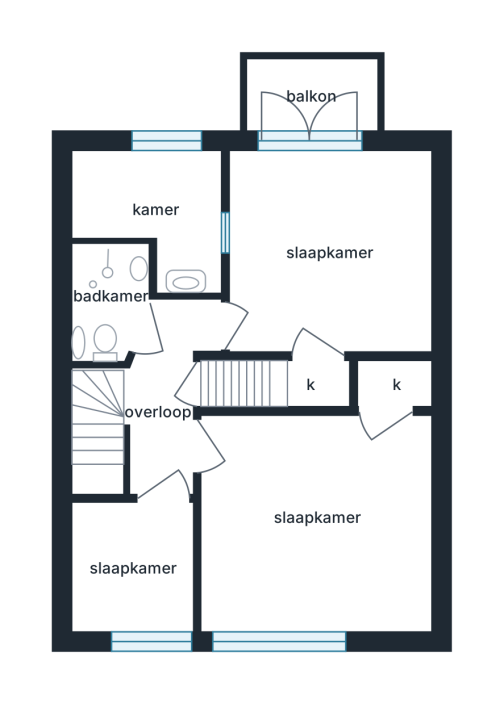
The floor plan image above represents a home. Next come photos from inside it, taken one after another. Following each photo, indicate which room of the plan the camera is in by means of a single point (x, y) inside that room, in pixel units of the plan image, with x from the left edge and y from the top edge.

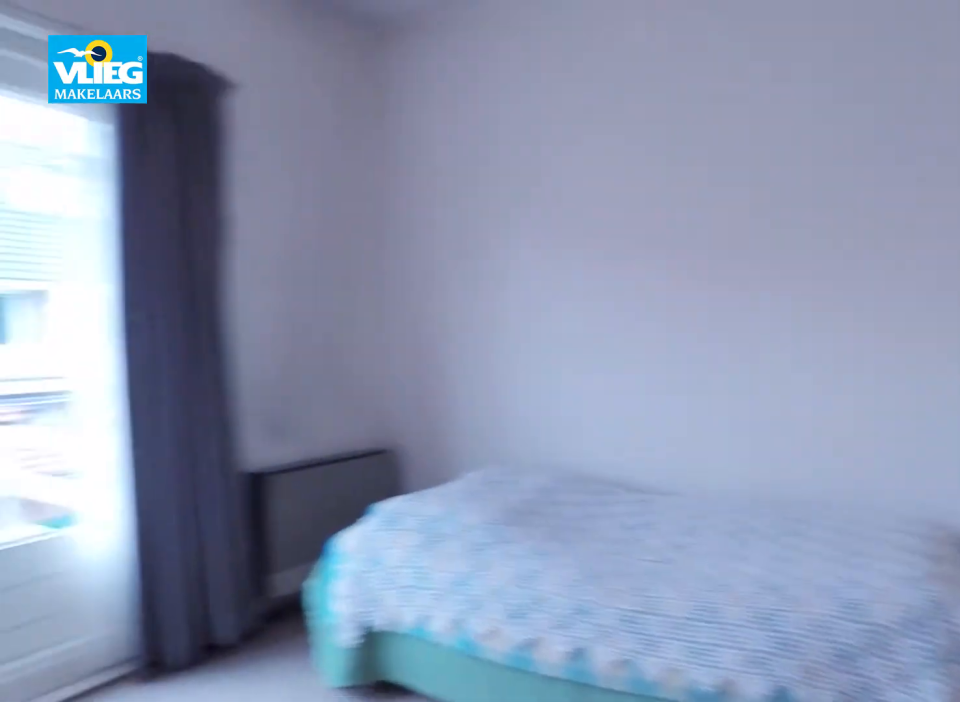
(301, 333)
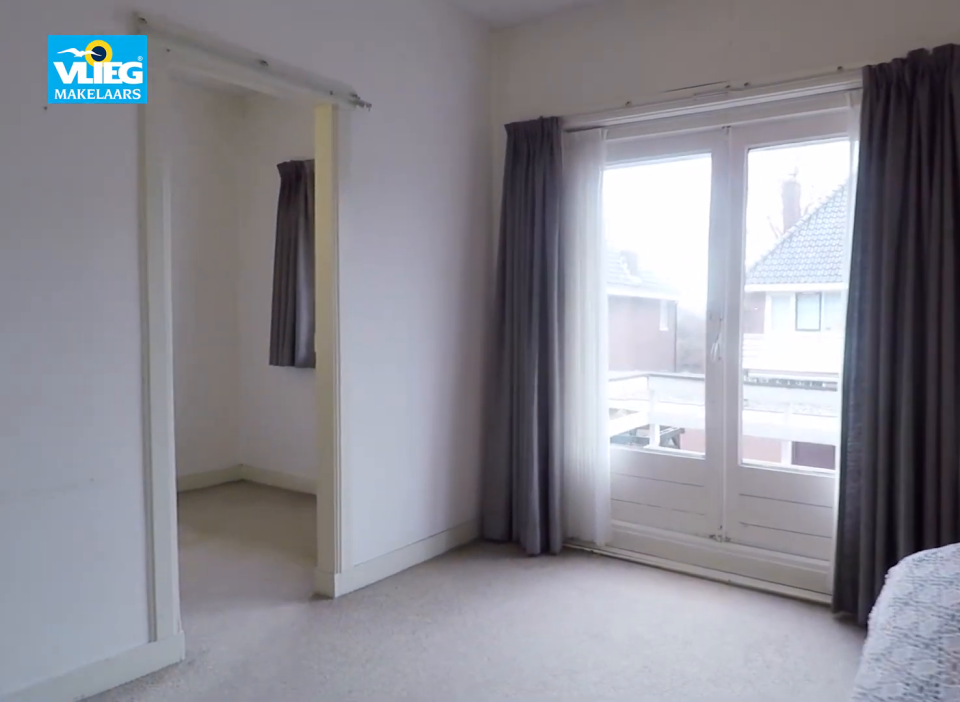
(301, 333)
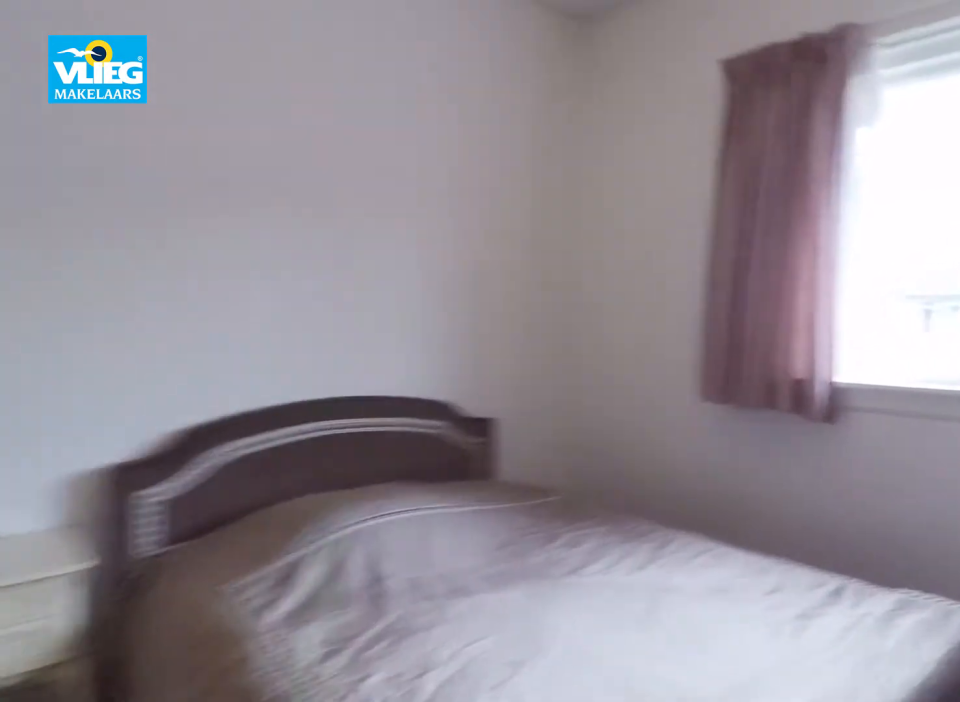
(353, 610)
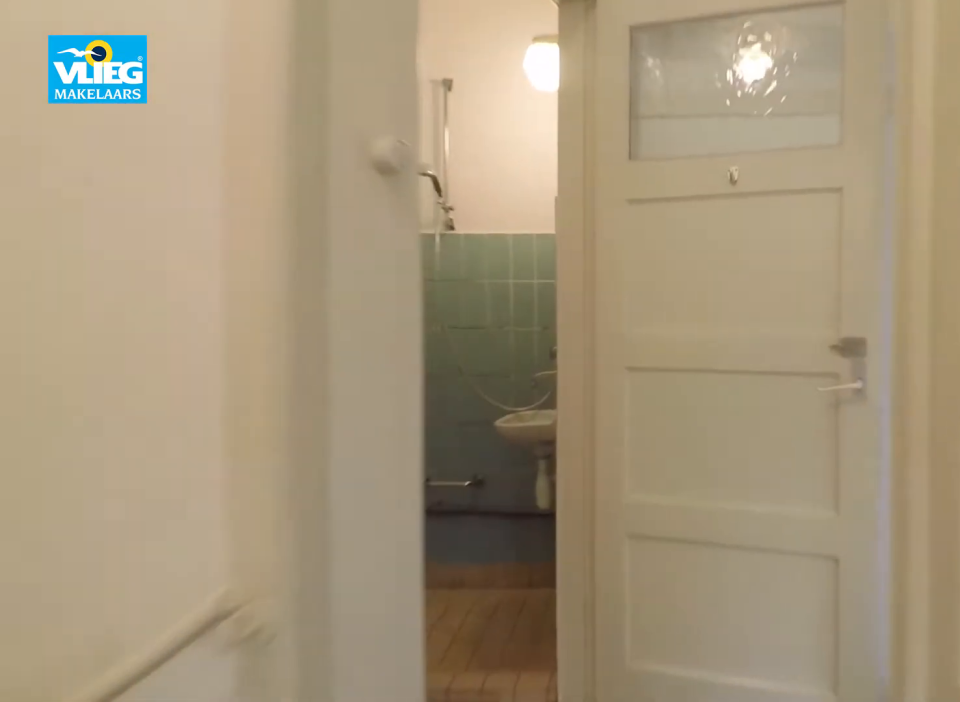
(152, 406)
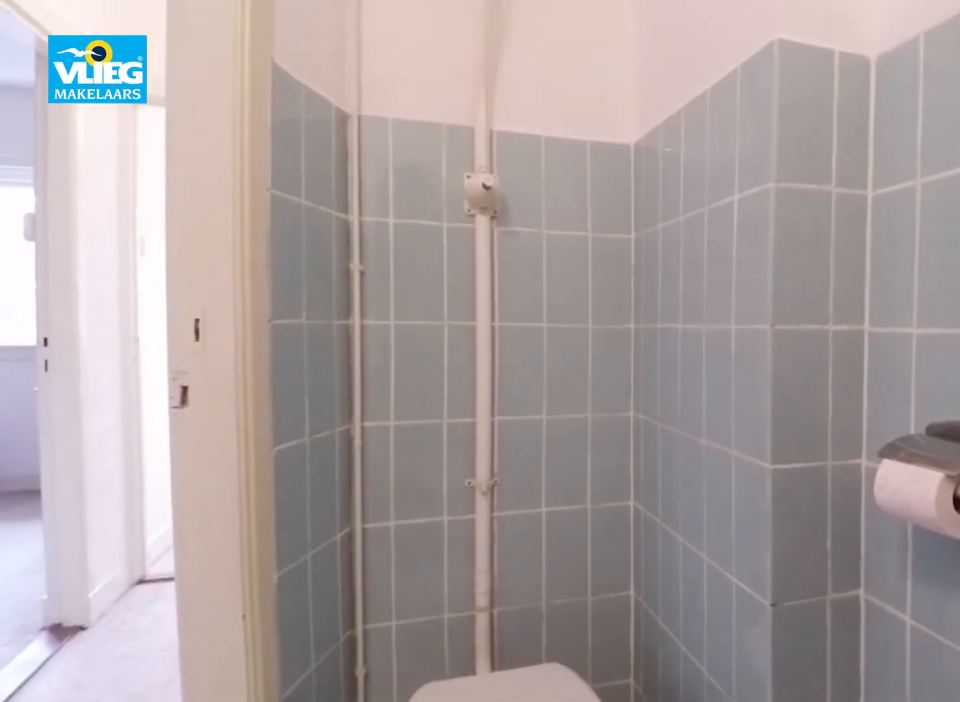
(106, 300)
